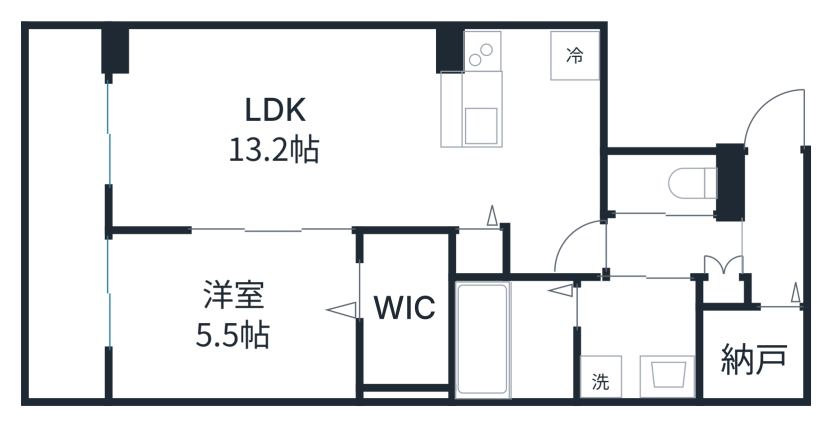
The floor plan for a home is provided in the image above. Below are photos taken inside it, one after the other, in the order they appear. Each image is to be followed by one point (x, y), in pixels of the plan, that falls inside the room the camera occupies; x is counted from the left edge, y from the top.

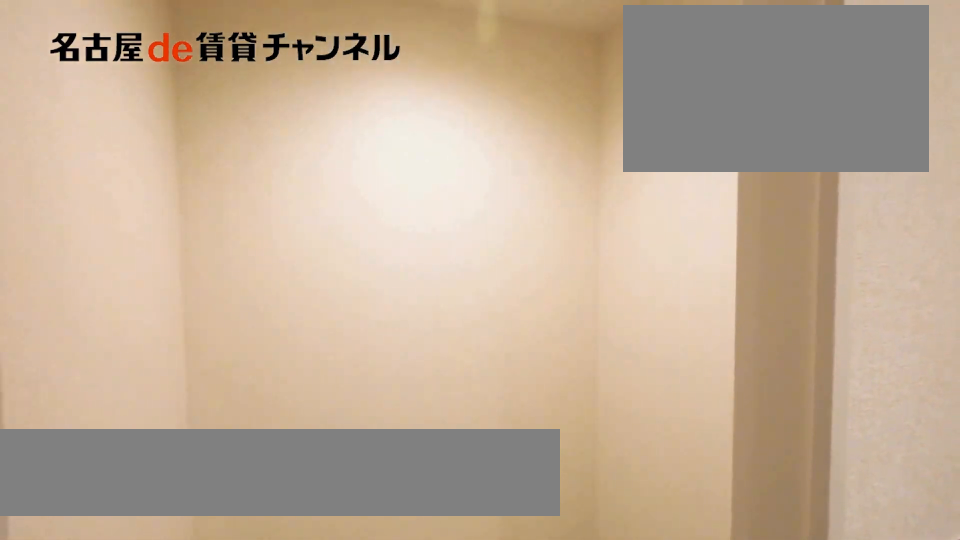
(750, 352)
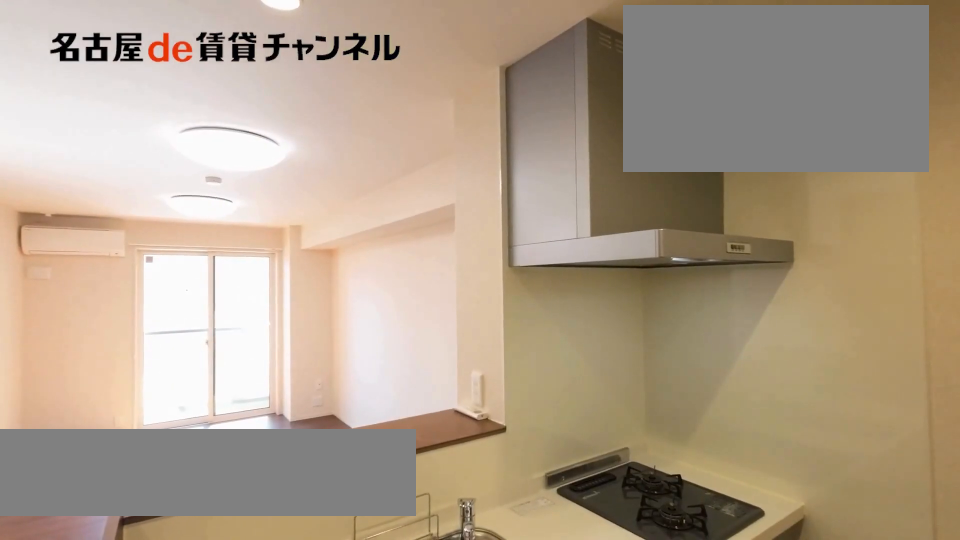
(475, 96)
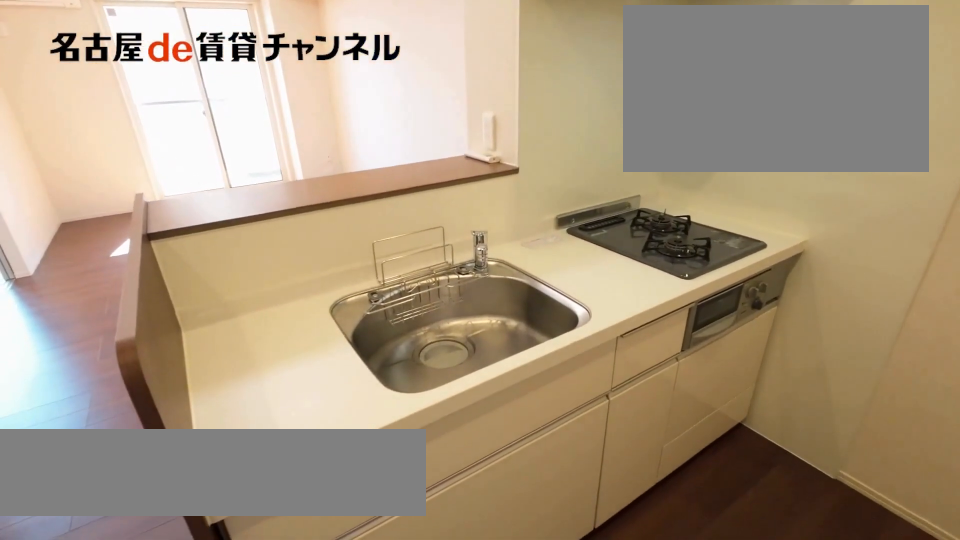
(475, 96)
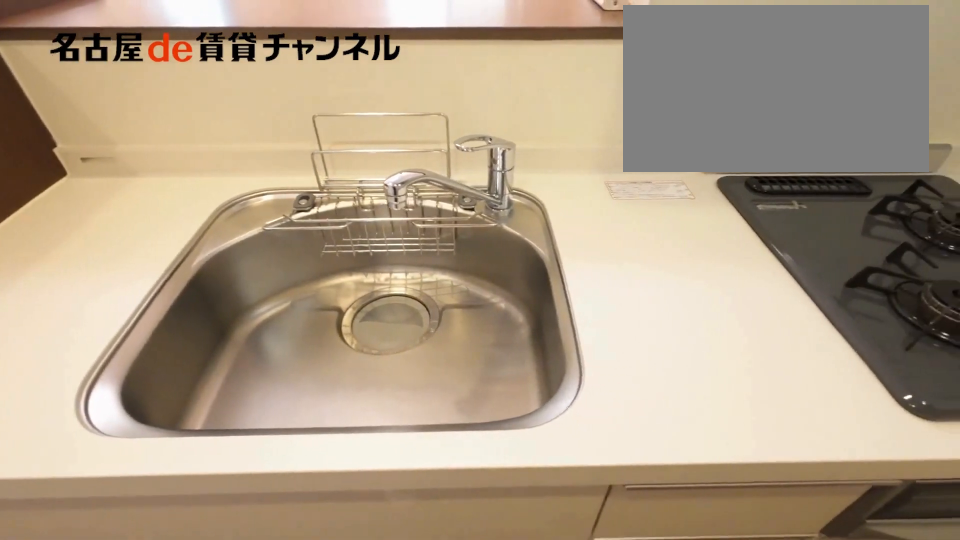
(475, 96)
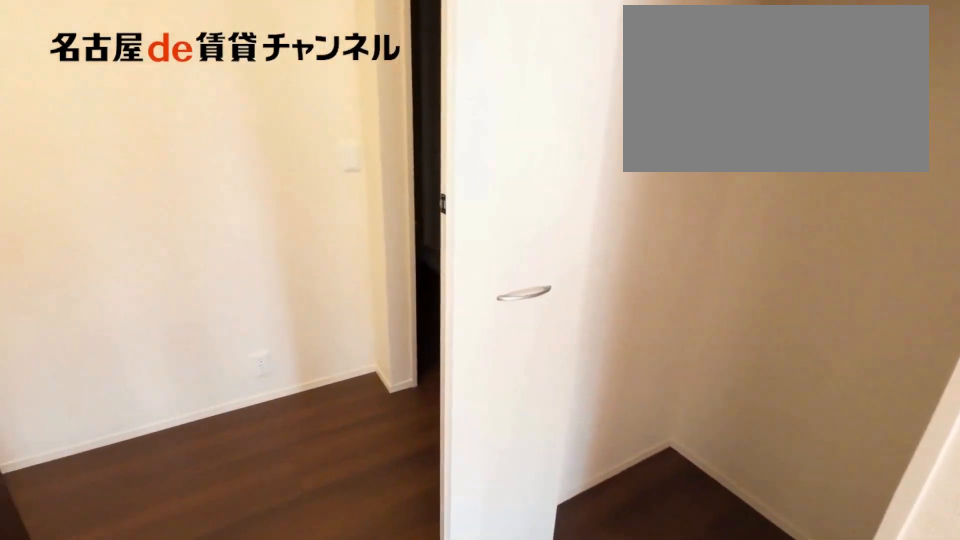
(478, 253)
